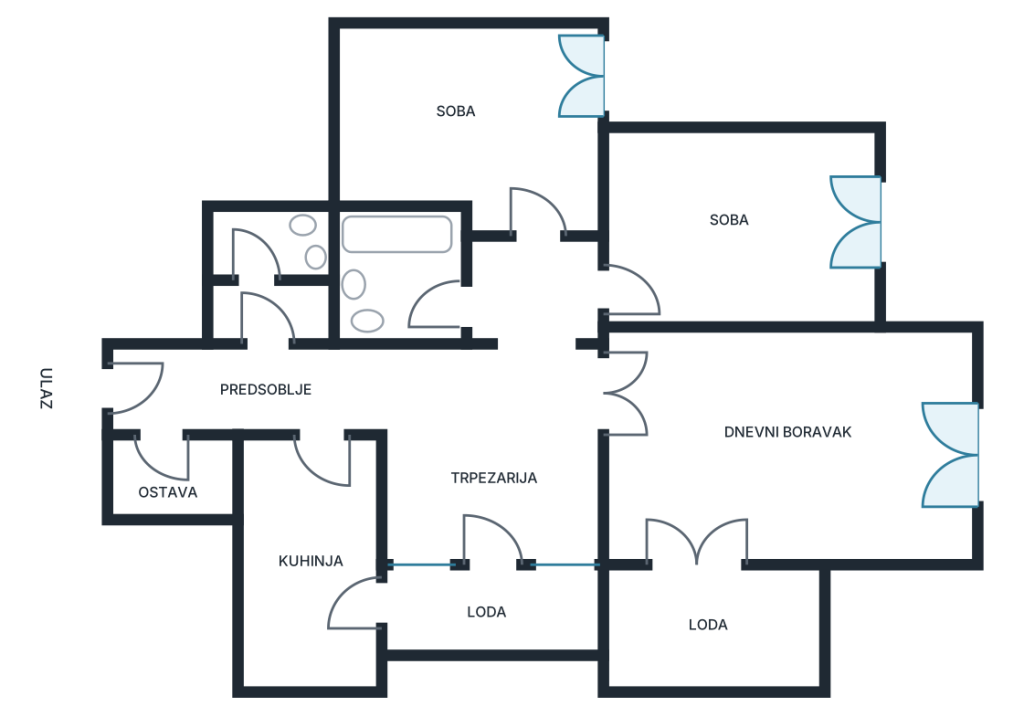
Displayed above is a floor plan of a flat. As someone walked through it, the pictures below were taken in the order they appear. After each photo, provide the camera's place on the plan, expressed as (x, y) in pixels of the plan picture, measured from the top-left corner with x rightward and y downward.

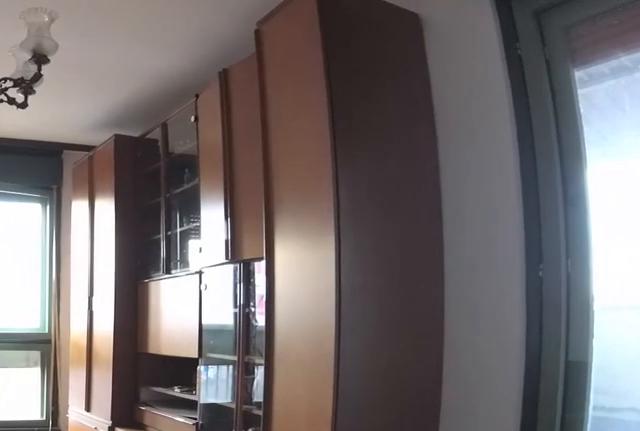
(603, 396)
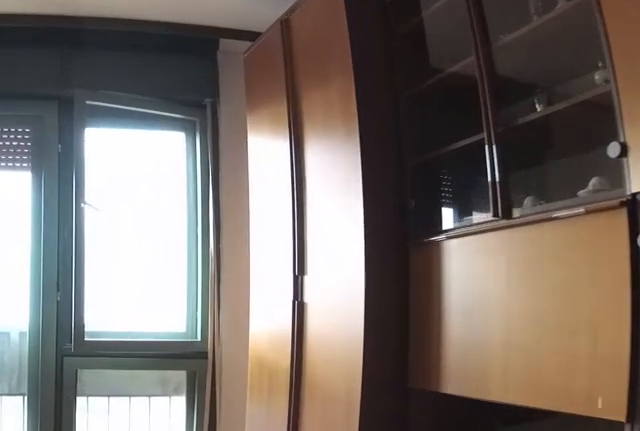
(726, 422)
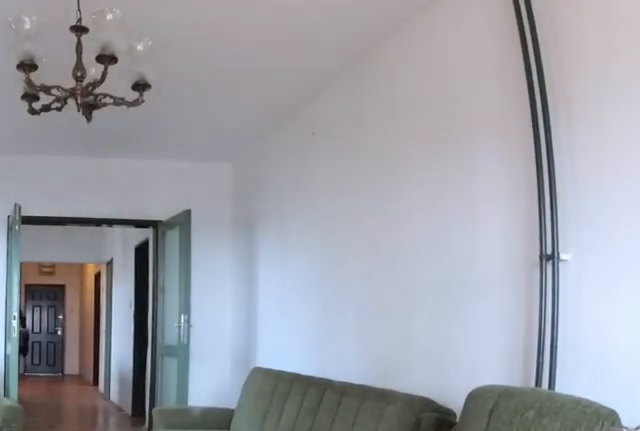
(937, 457)
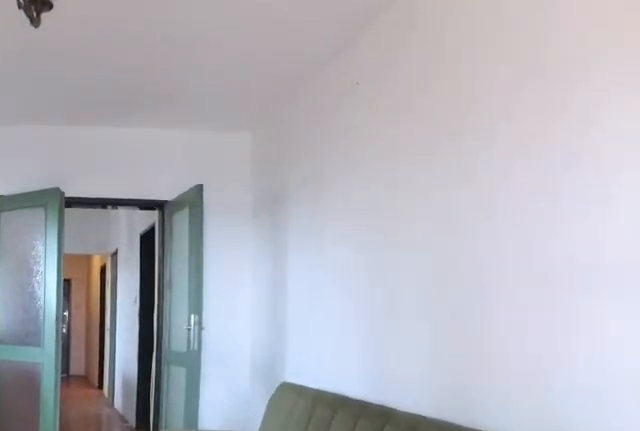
(886, 456)
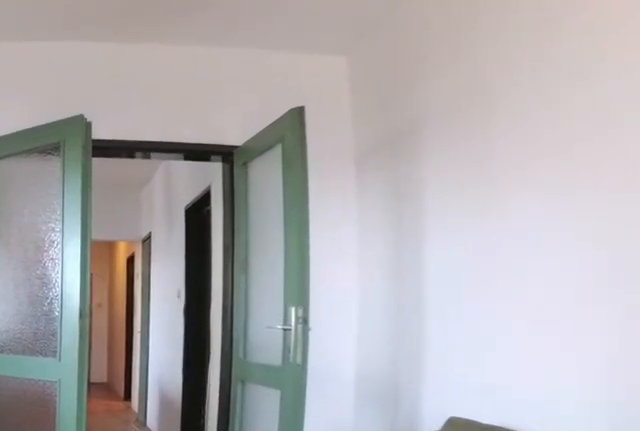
(794, 456)
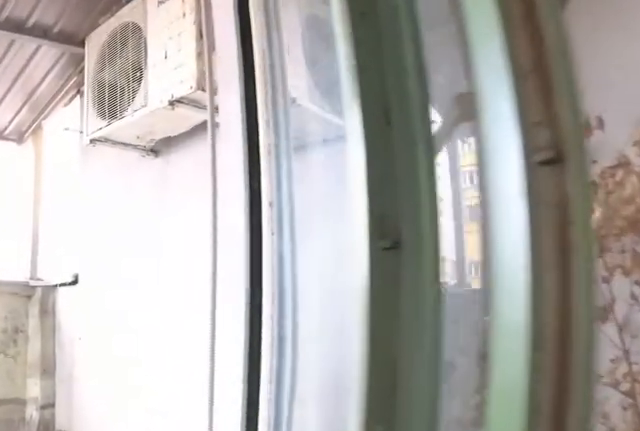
(722, 493)
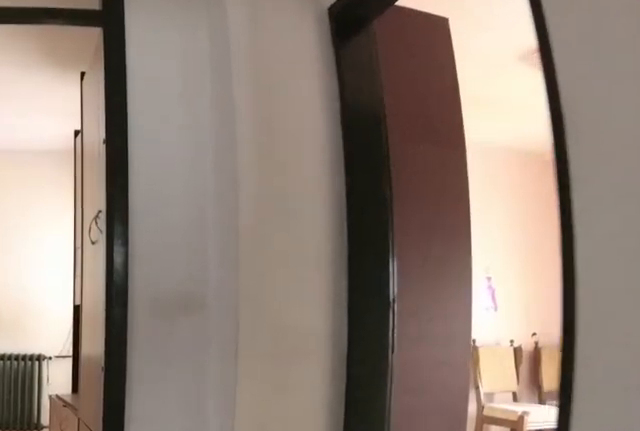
(537, 397)
